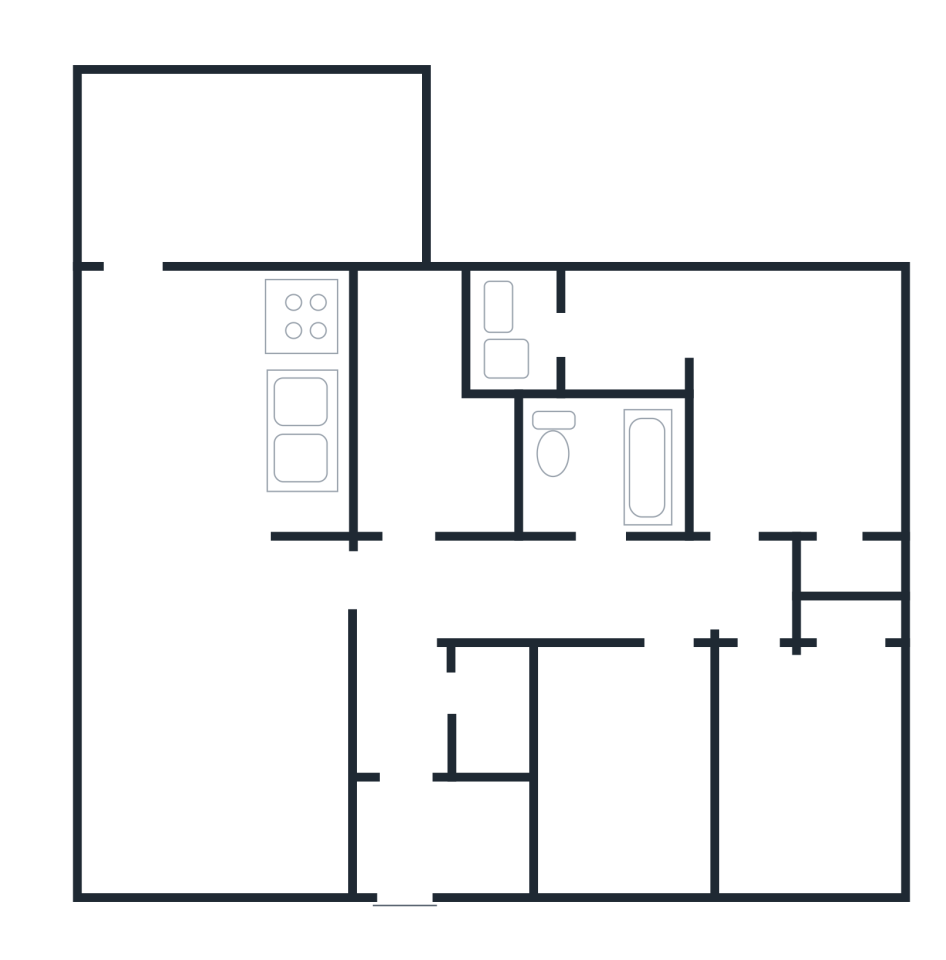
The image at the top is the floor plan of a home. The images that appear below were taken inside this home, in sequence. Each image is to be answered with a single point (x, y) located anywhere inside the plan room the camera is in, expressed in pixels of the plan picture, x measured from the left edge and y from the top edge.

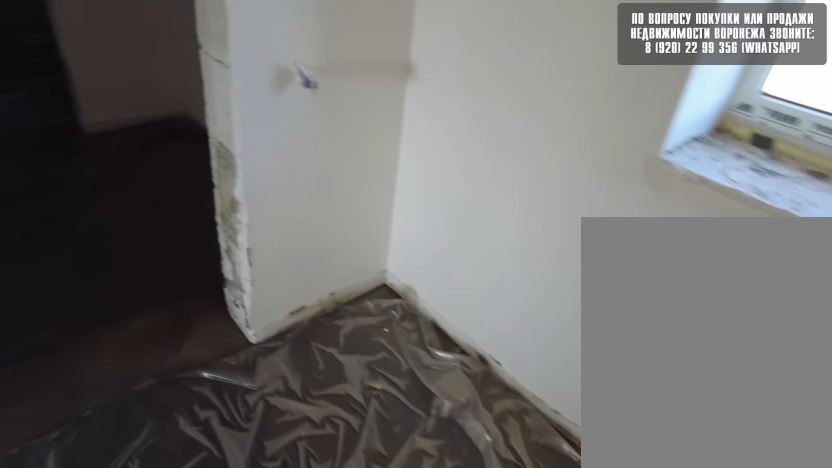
(761, 463)
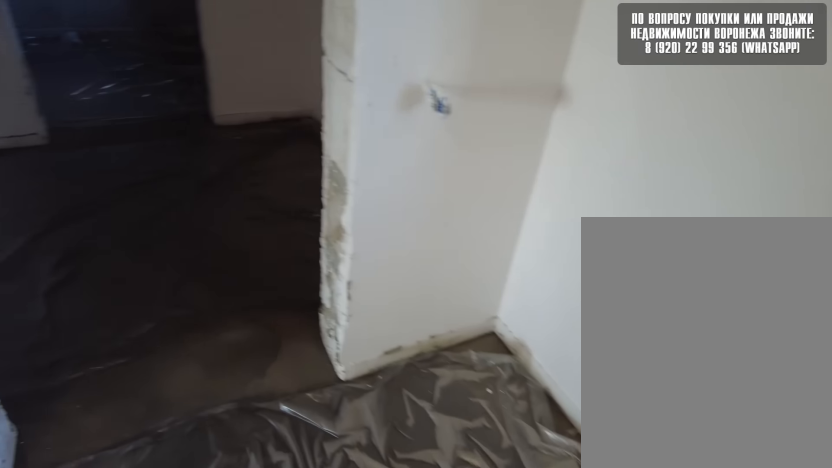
(741, 421)
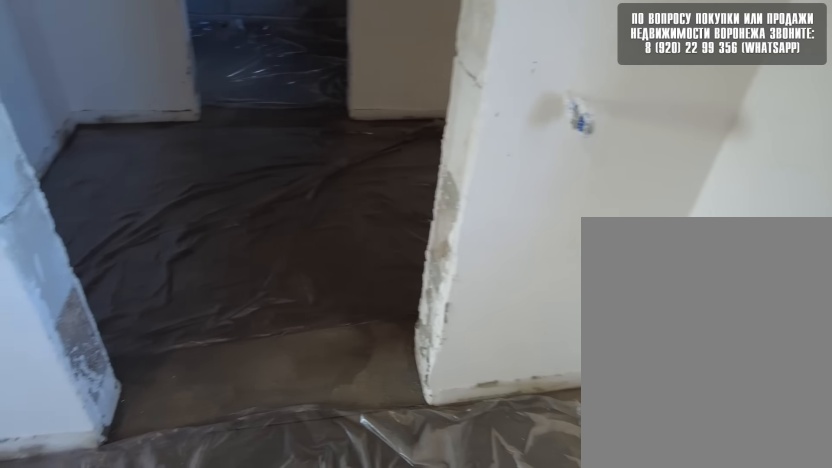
(727, 377)
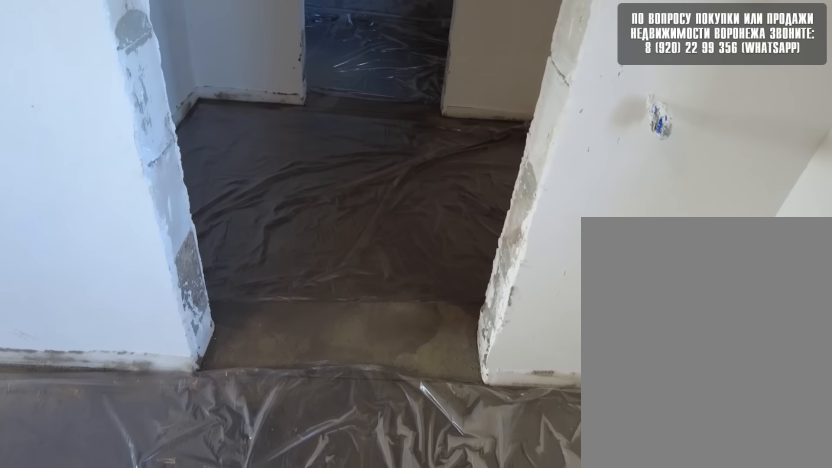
(715, 345)
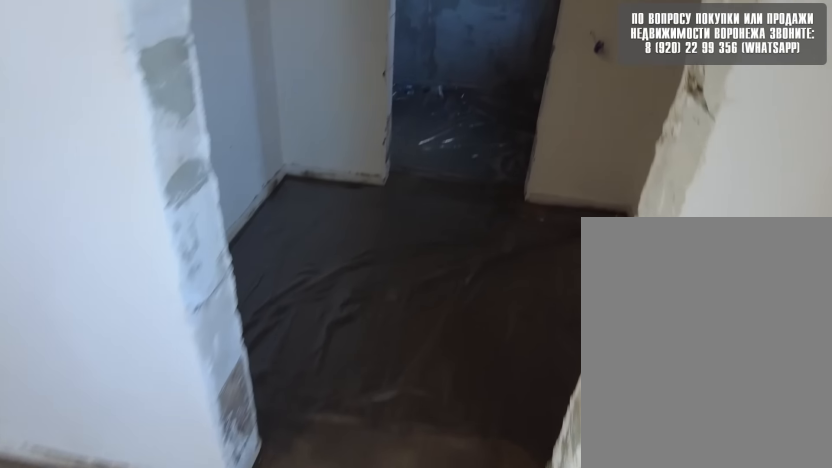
(711, 345)
